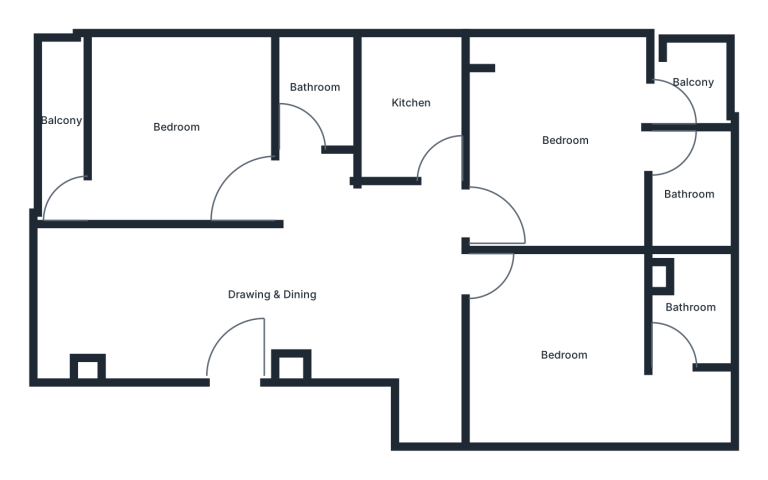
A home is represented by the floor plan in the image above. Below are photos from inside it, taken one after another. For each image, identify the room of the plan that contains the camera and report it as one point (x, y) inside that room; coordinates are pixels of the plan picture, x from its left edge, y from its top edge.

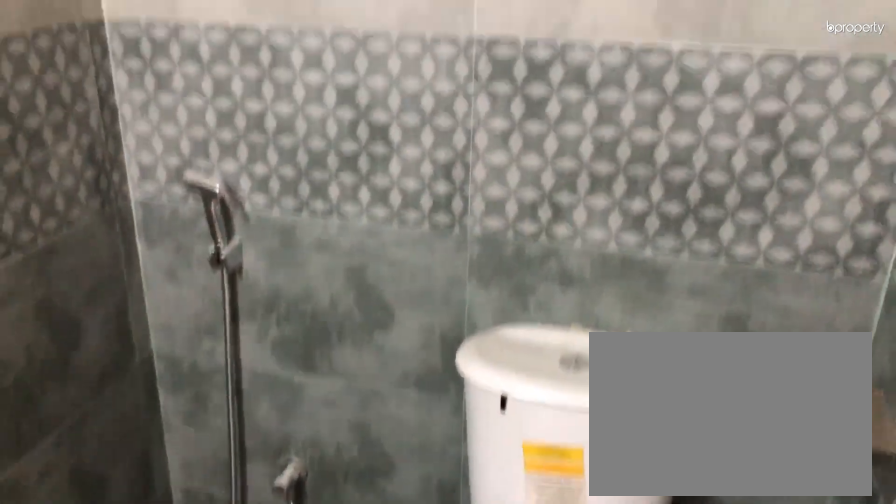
(685, 188)
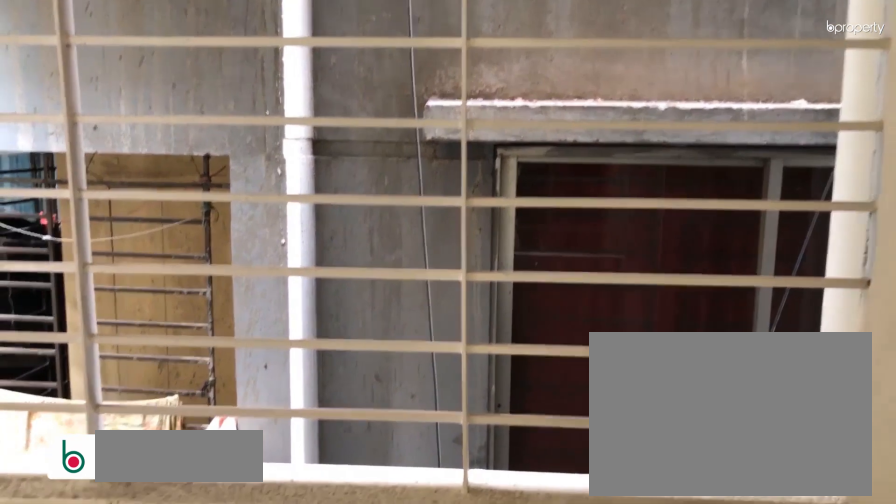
(684, 82)
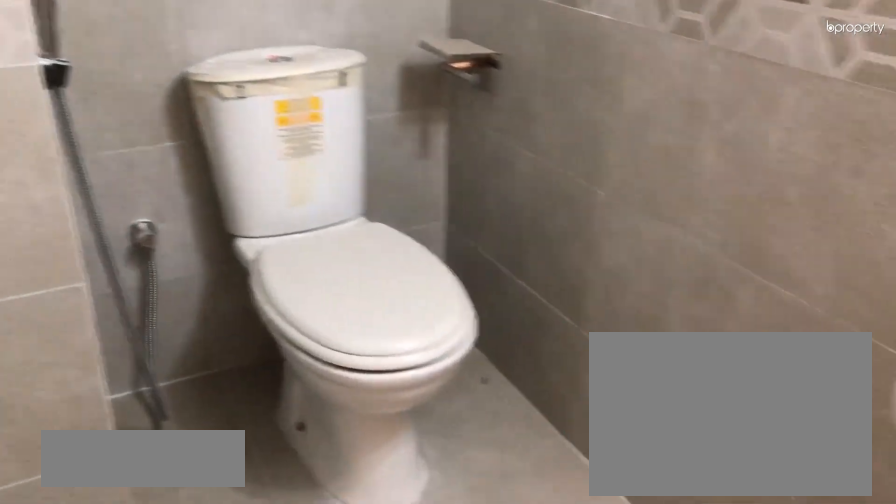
(687, 313)
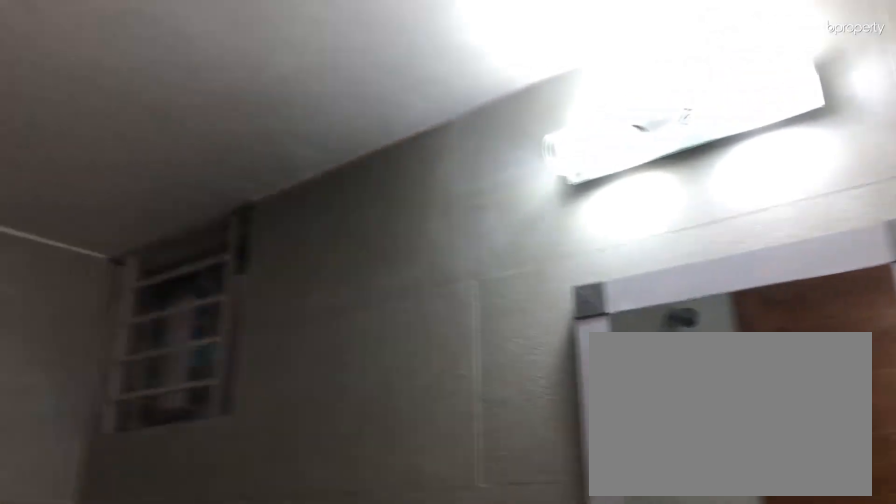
(687, 313)
